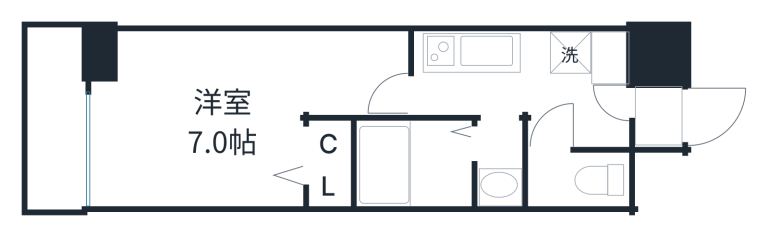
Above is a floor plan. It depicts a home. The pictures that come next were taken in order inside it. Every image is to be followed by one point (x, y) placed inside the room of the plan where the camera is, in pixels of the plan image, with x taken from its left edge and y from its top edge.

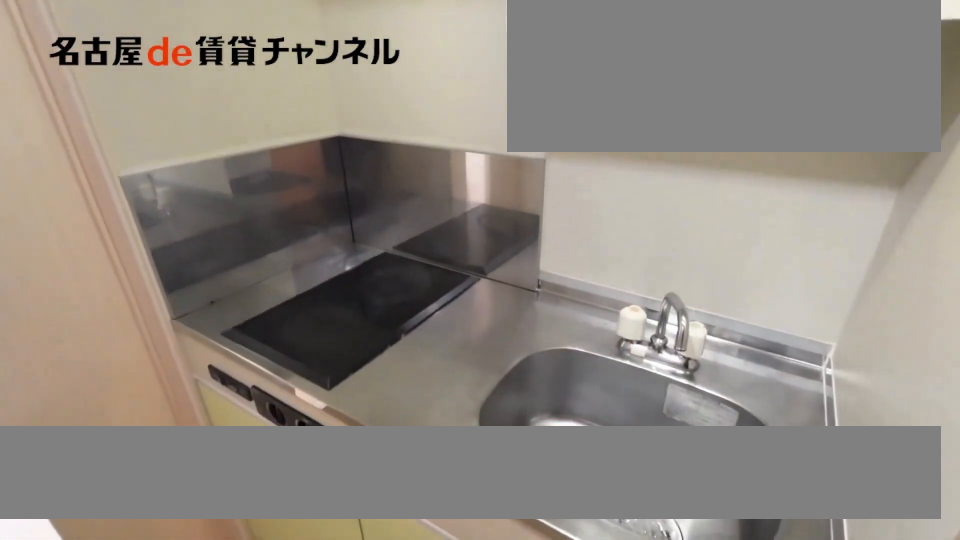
(481, 52)
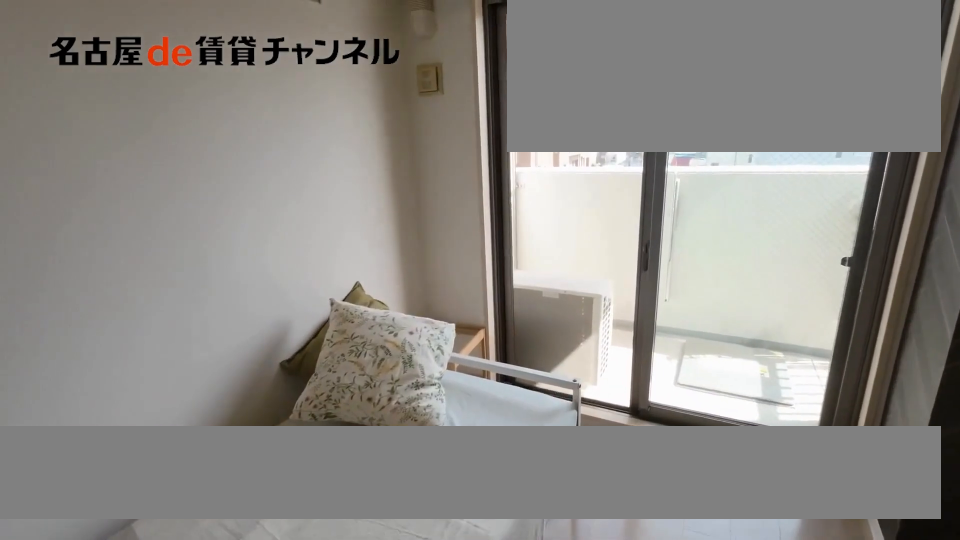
(227, 109)
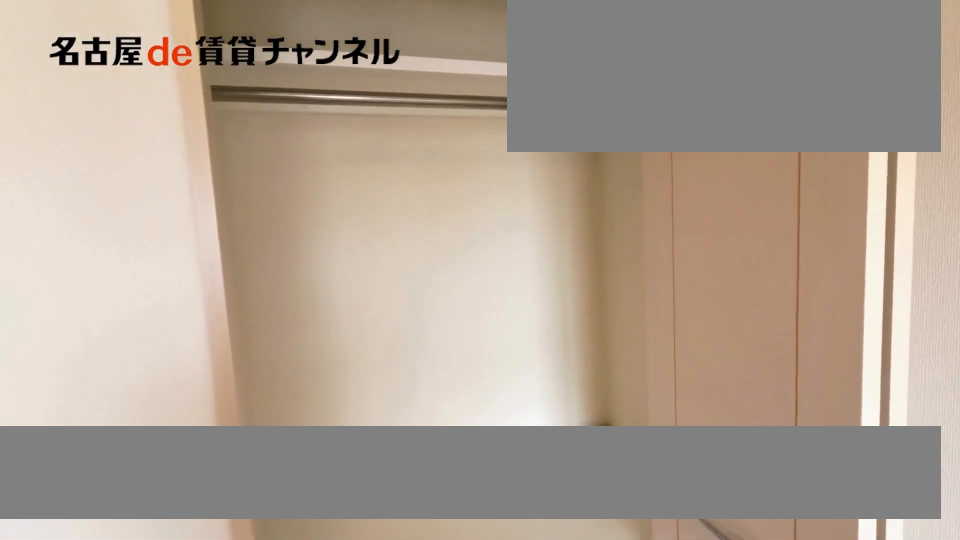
(327, 164)
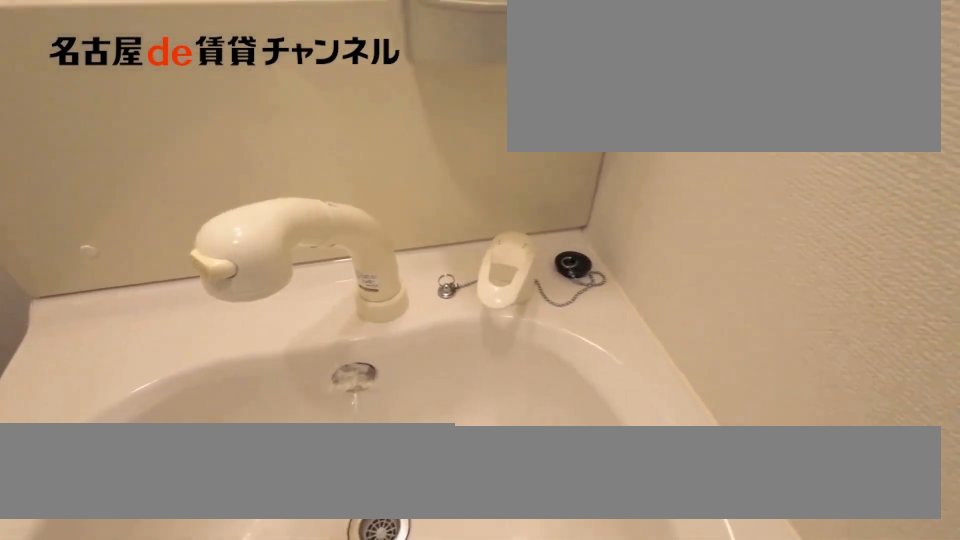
(508, 163)
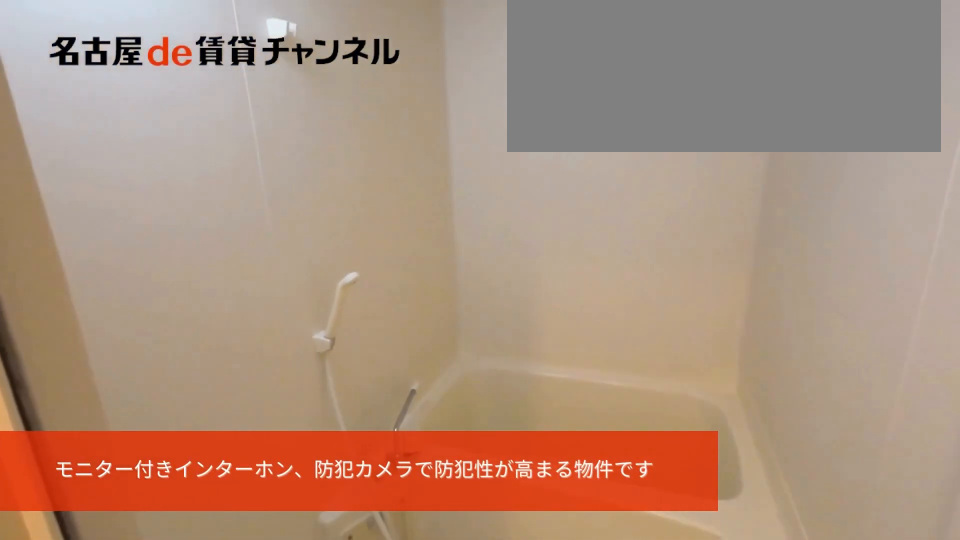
(411, 162)
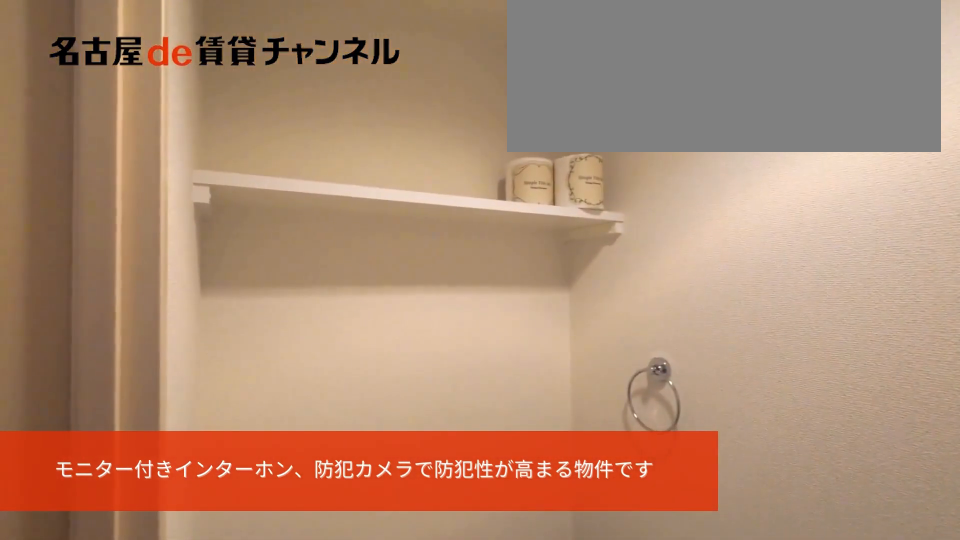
(578, 180)
